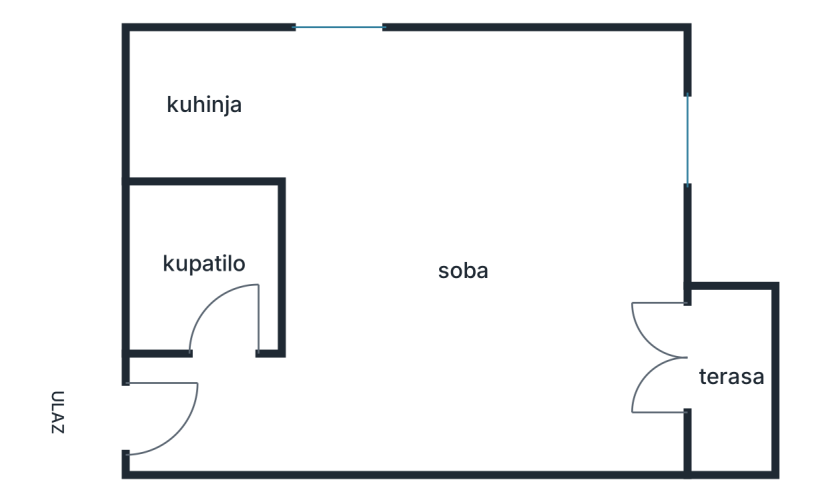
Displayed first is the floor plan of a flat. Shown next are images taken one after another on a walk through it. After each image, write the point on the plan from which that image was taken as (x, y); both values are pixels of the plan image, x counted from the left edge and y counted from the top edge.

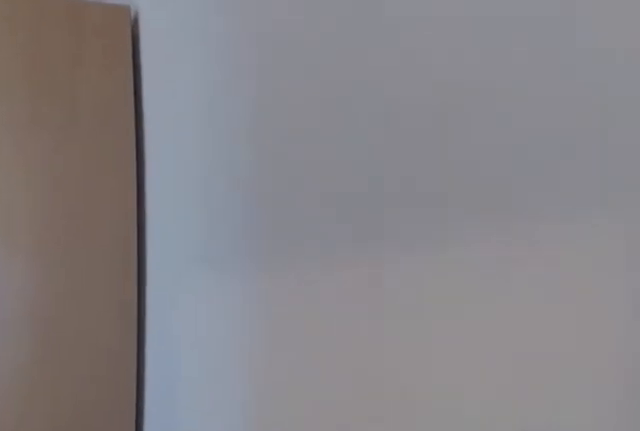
(158, 408)
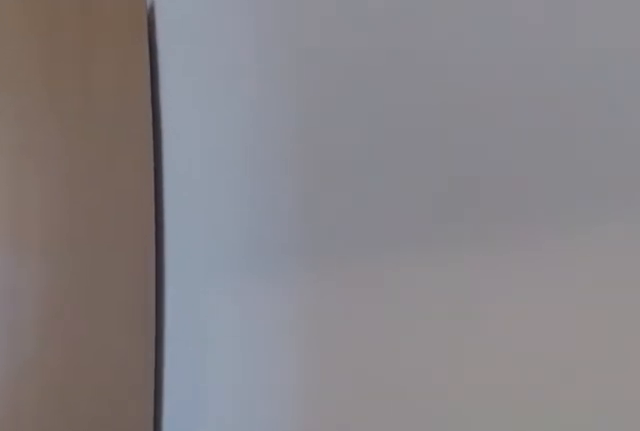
(168, 408)
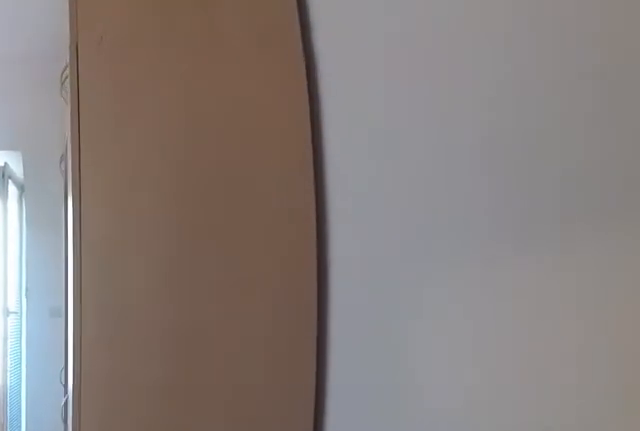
(212, 411)
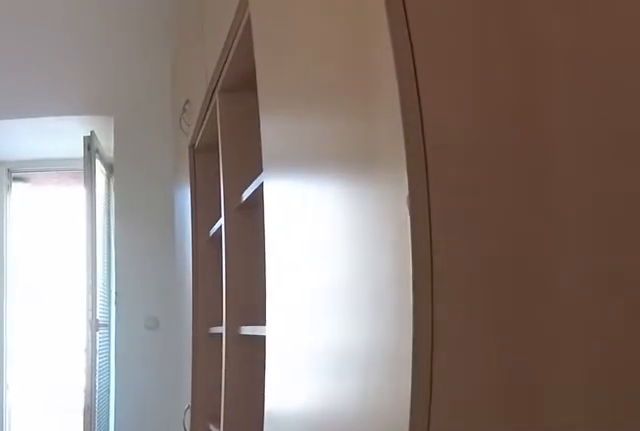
(266, 416)
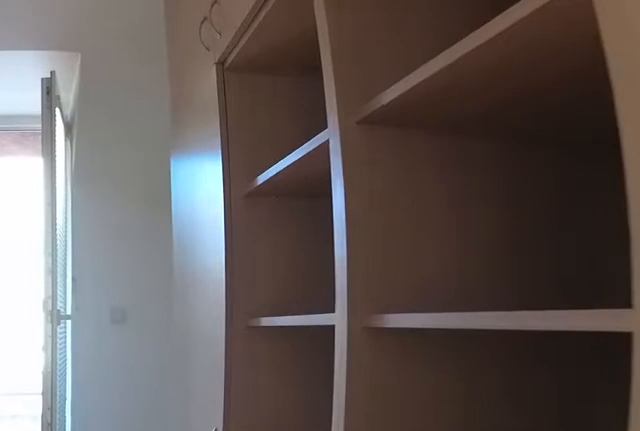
(336, 407)
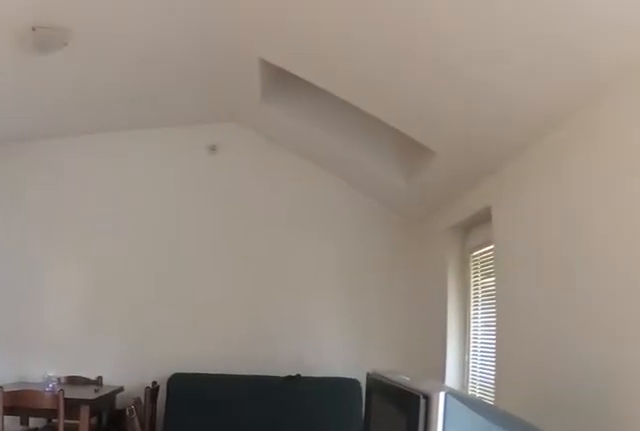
(637, 404)
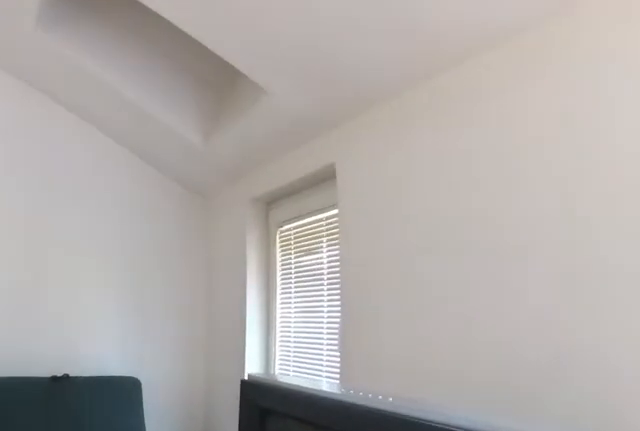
(568, 274)
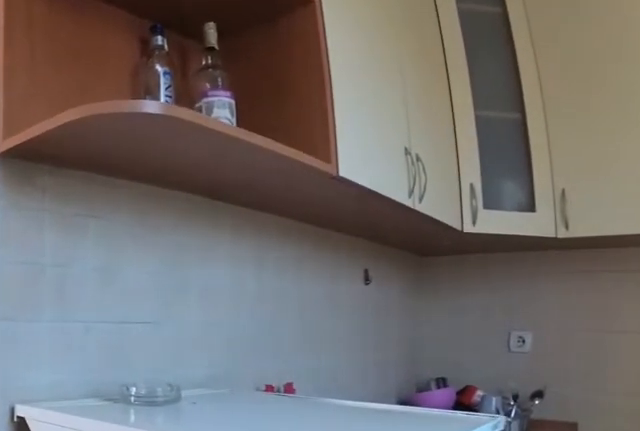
(245, 55)
